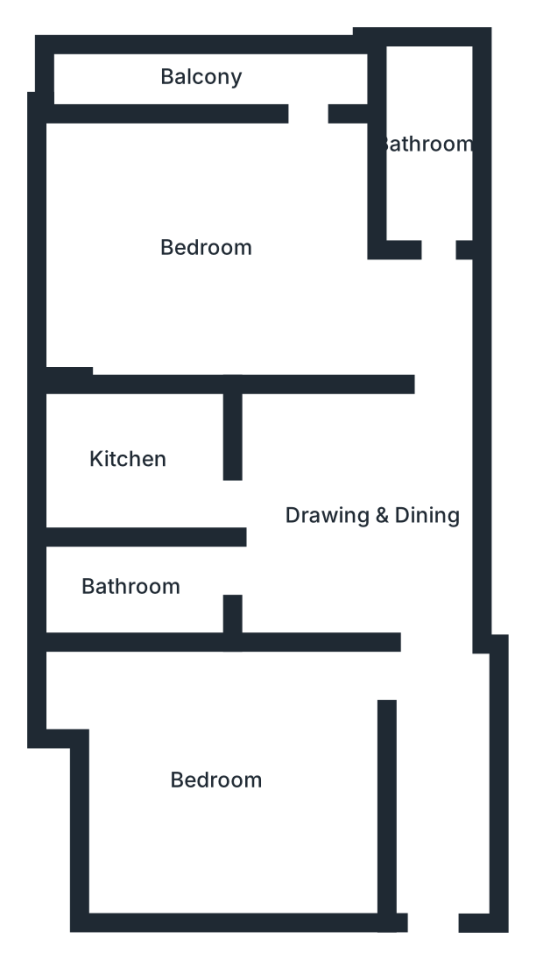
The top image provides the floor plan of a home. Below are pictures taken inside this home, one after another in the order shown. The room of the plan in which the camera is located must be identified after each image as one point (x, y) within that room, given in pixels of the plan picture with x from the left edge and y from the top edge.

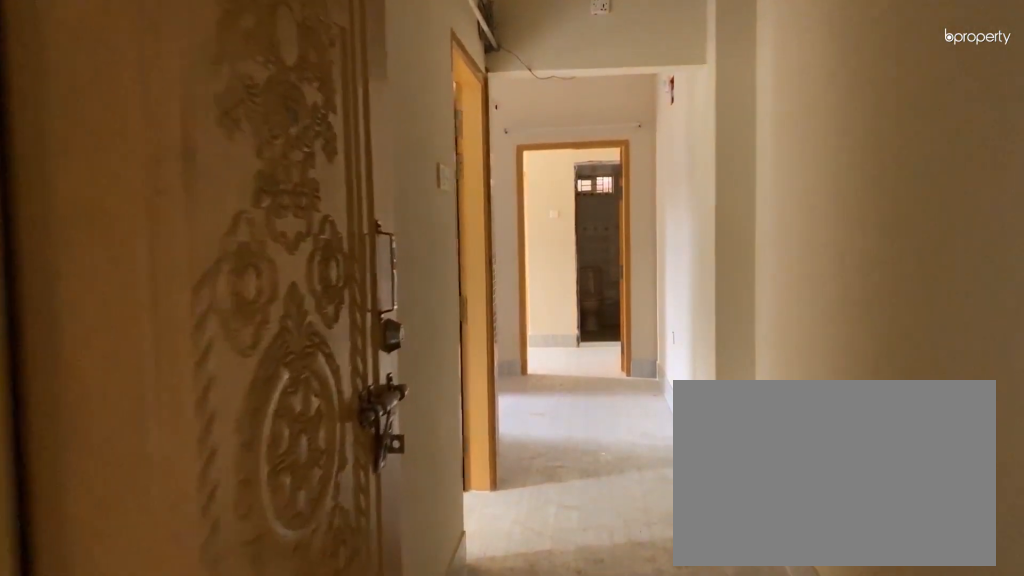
(438, 828)
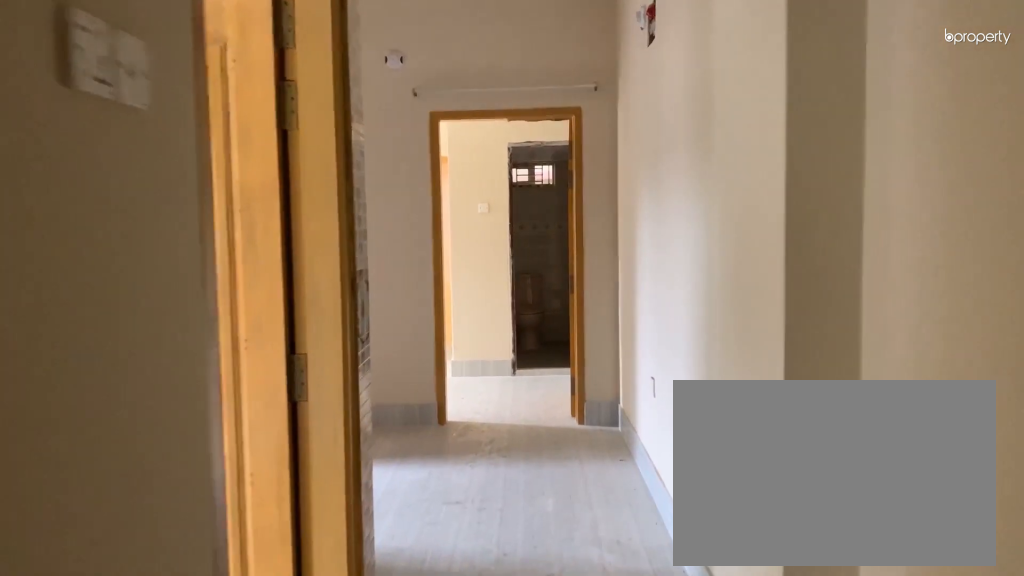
(438, 828)
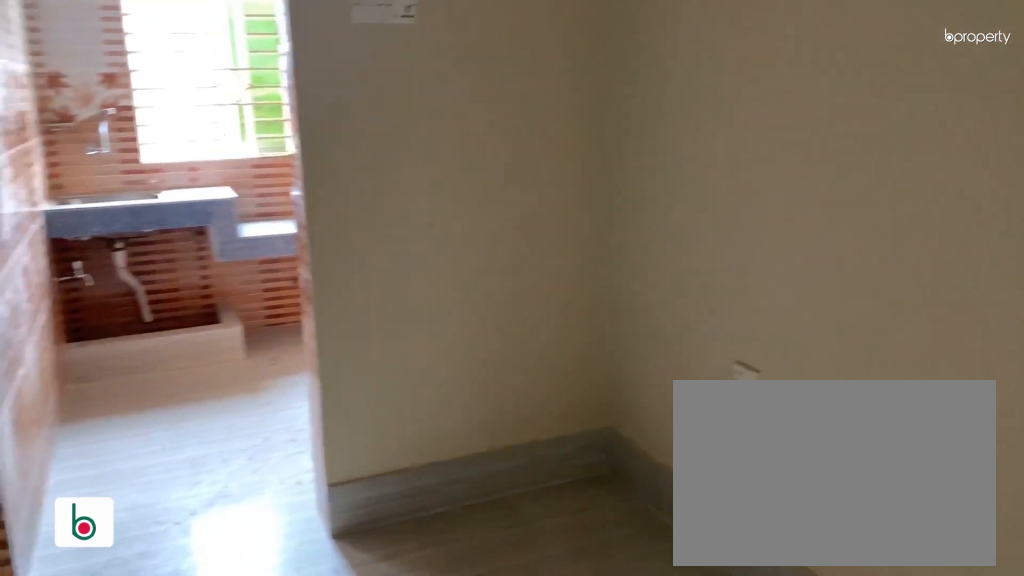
(317, 480)
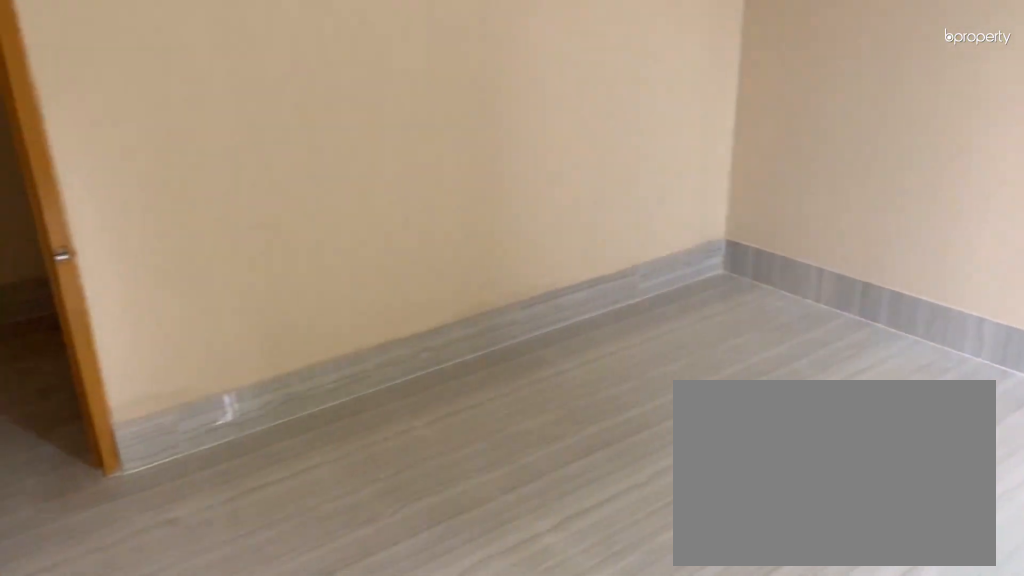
(238, 789)
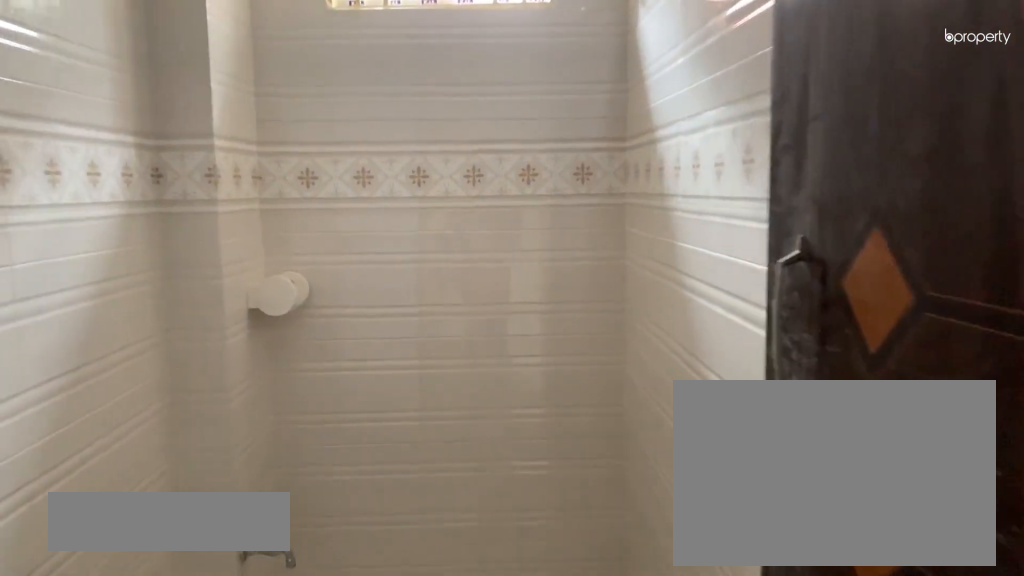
(191, 592)
